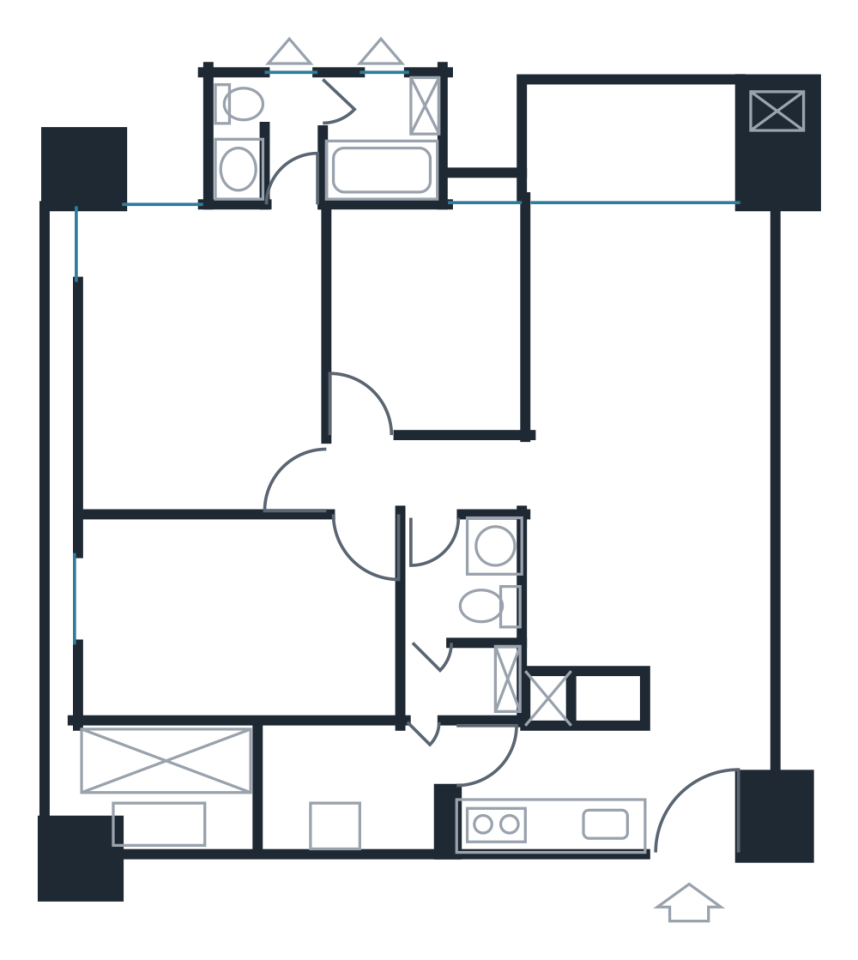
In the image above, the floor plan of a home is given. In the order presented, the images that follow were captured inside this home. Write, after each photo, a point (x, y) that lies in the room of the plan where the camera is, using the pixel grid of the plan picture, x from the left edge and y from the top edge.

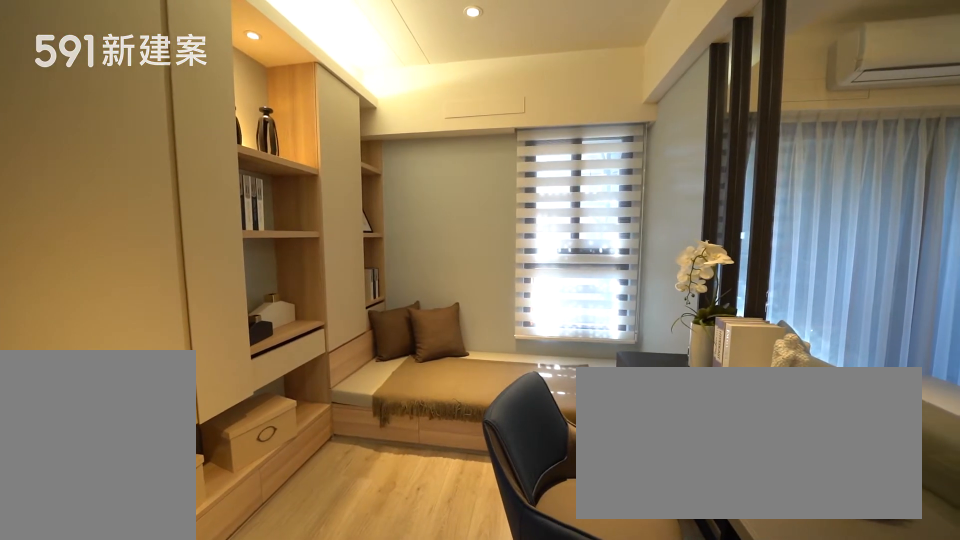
(421, 312)
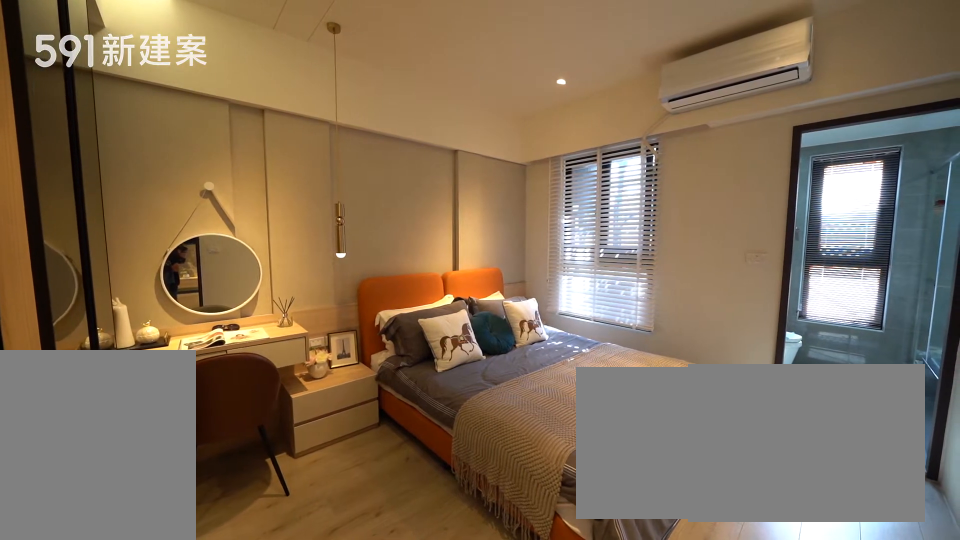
(197, 349)
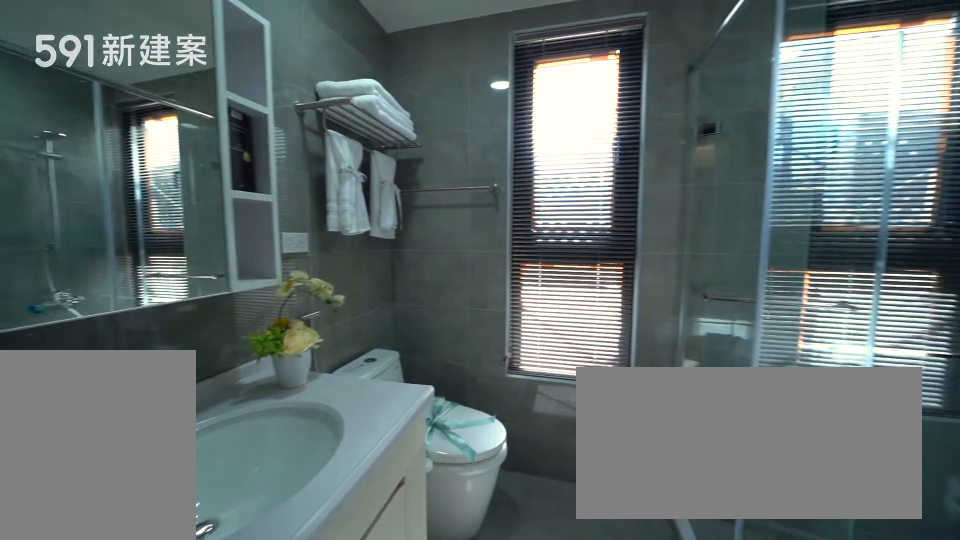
(325, 133)
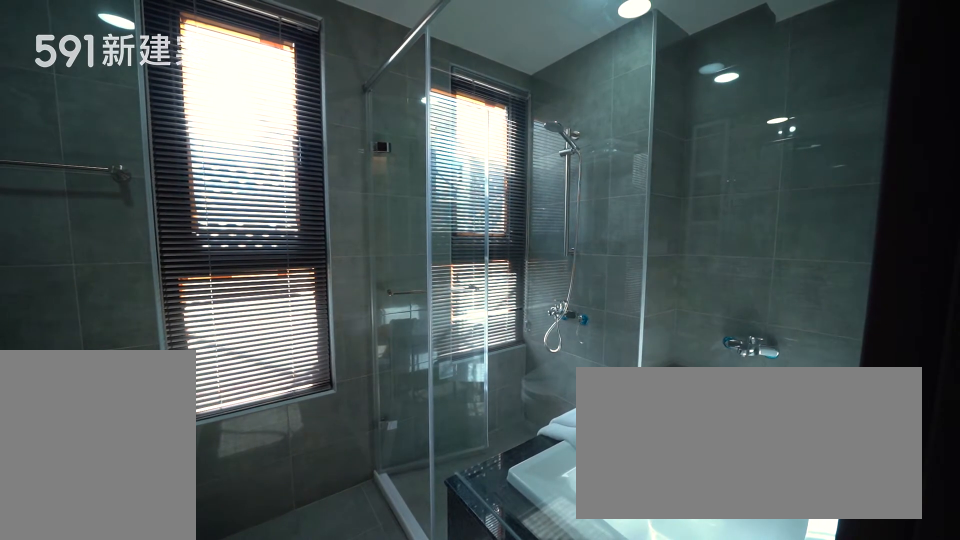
(325, 133)
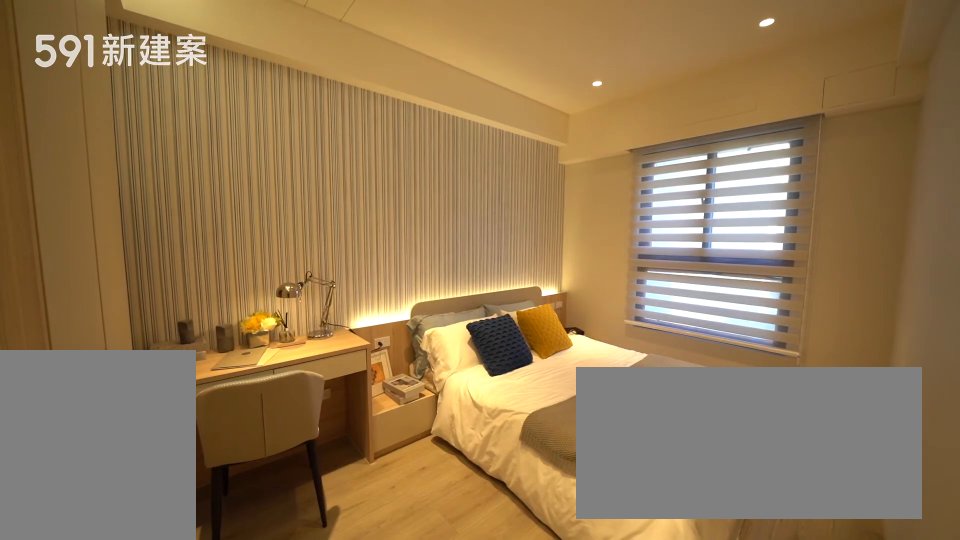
(238, 612)
